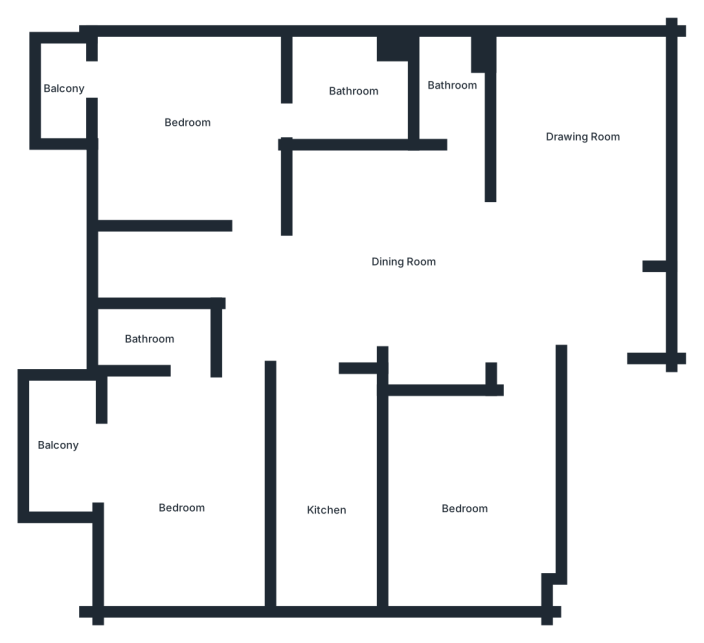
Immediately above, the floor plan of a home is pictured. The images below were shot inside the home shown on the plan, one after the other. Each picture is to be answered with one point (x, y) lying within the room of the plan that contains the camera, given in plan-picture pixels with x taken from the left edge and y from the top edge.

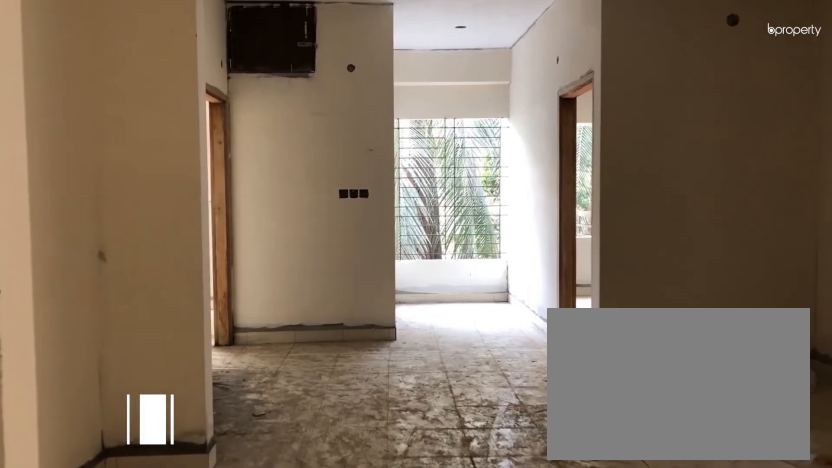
(383, 255)
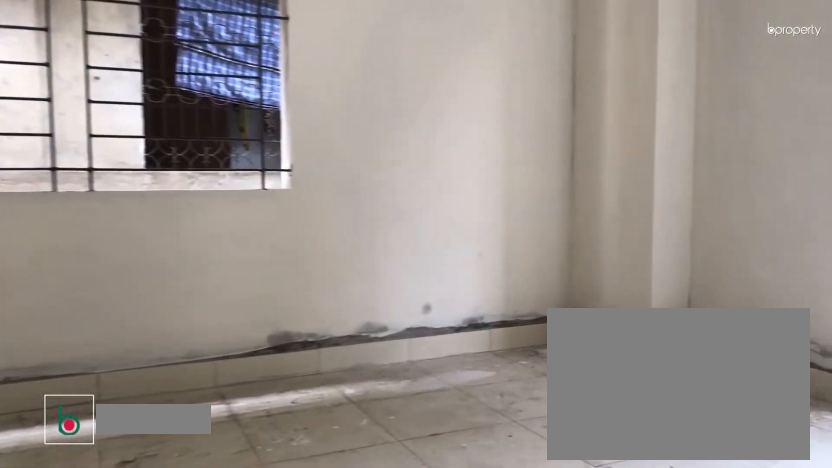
(181, 484)
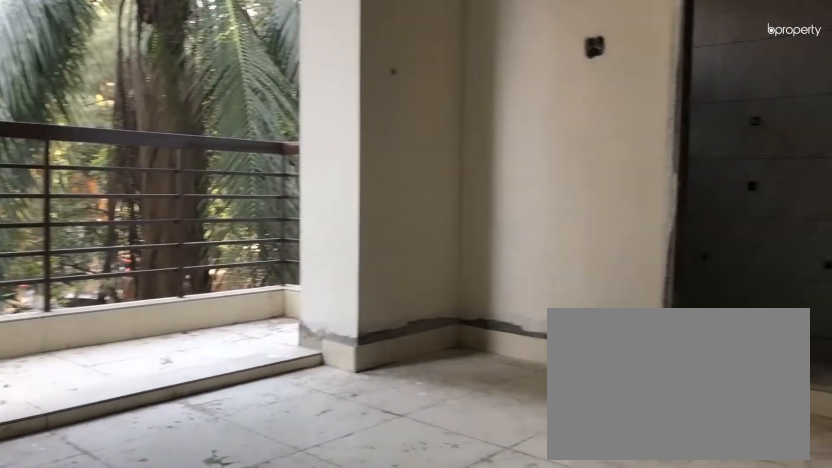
(181, 484)
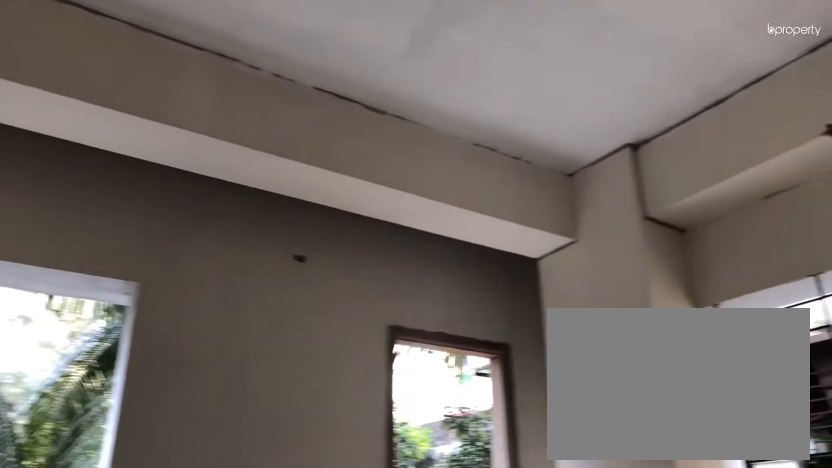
(181, 125)
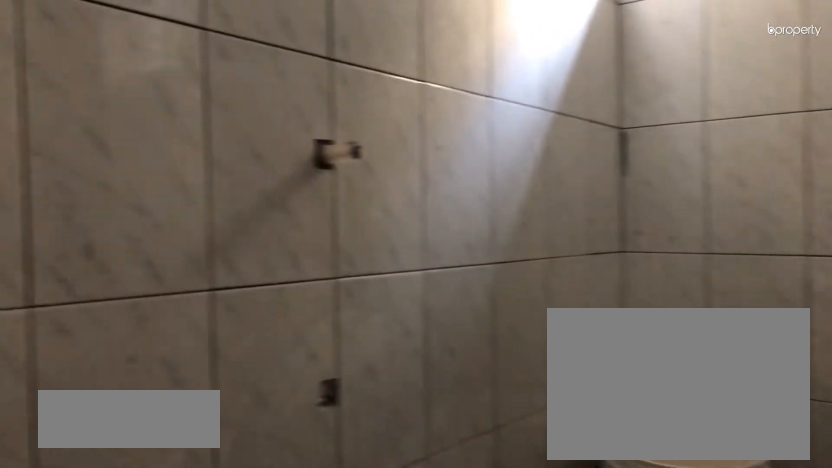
(448, 90)
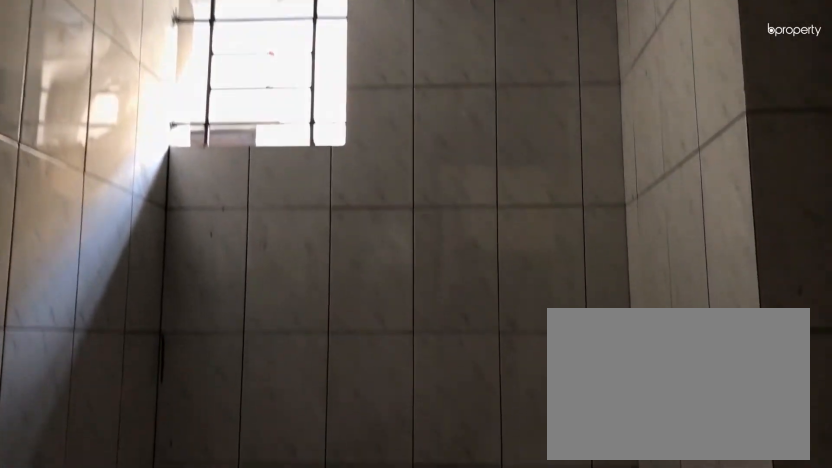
(448, 90)
